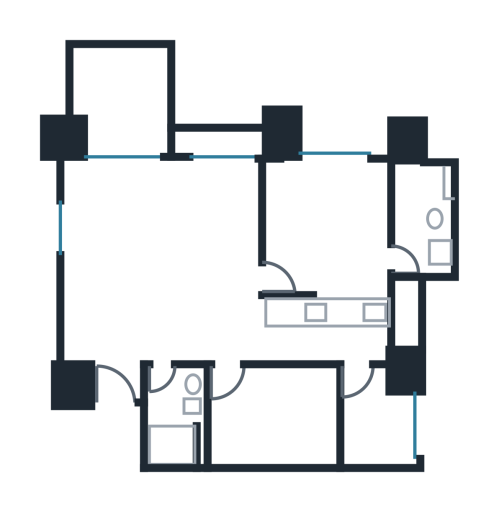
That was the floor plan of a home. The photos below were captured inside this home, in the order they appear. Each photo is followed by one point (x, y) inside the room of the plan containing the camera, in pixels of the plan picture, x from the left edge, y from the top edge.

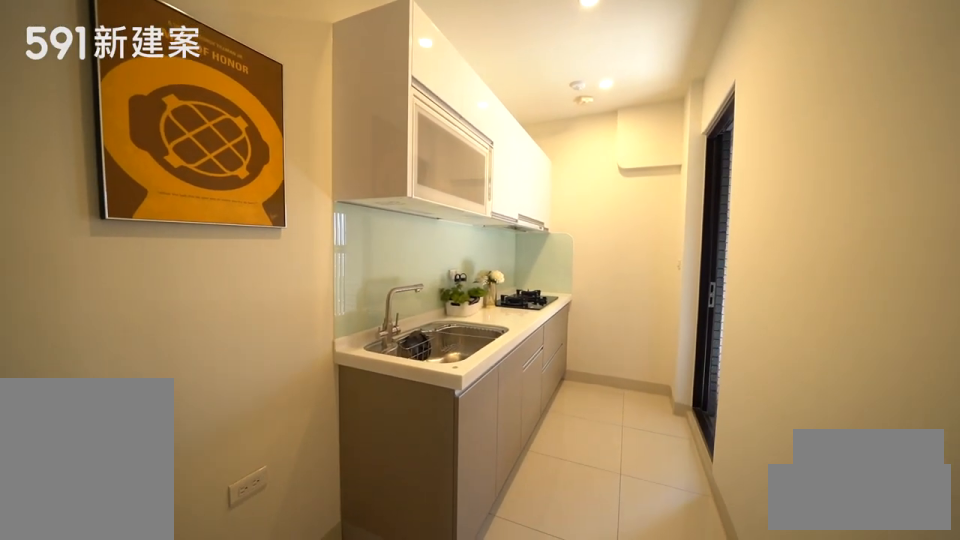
(330, 326)
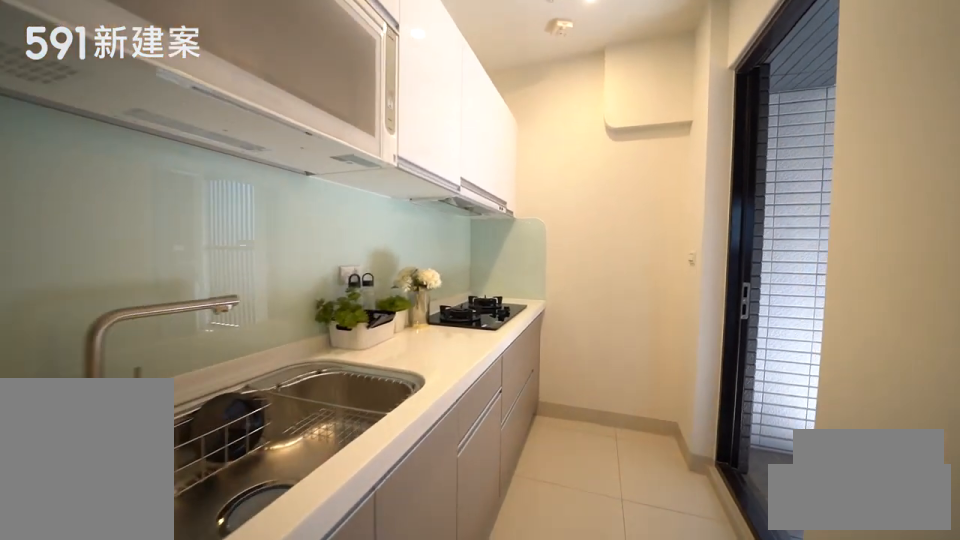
(330, 326)
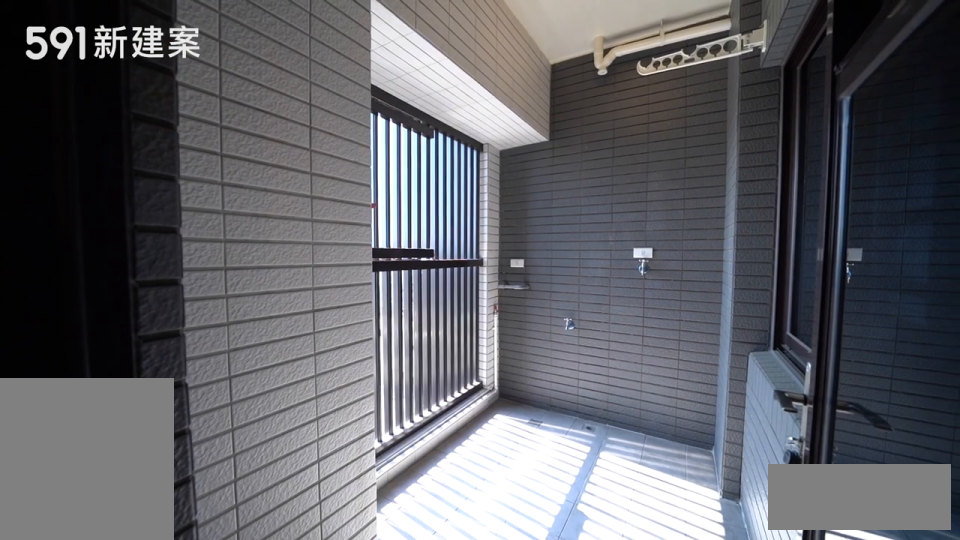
(373, 415)
